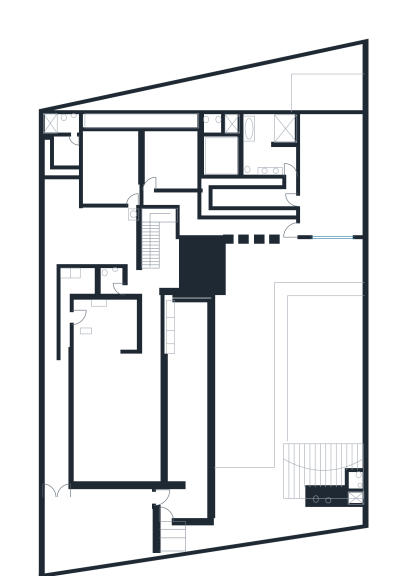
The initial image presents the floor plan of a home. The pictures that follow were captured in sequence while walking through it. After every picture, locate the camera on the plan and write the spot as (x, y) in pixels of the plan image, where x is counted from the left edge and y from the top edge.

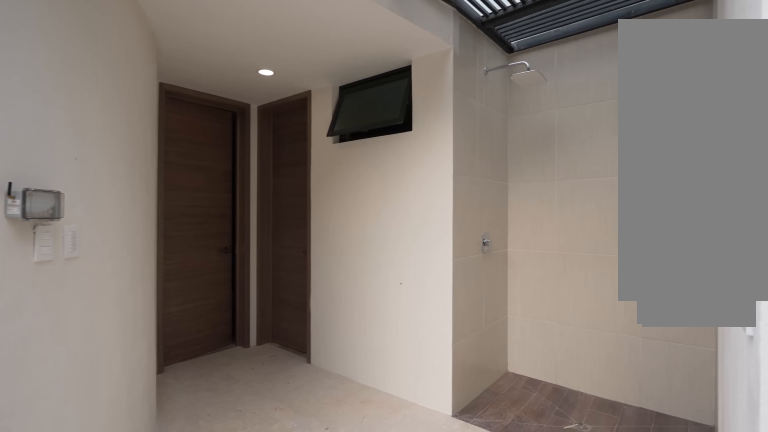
(276, 450)
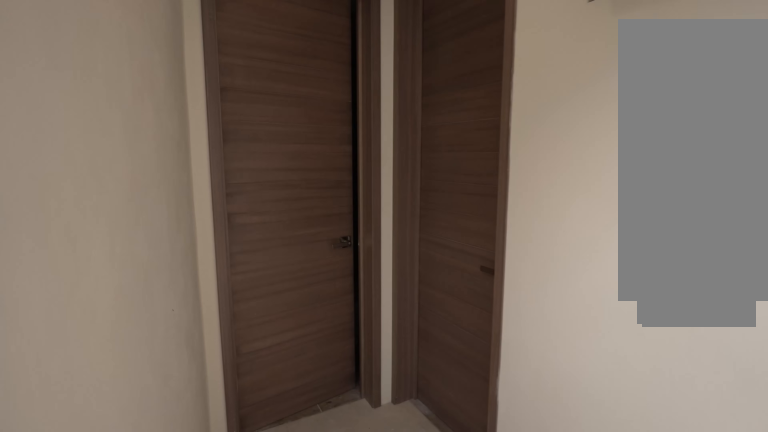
(281, 458)
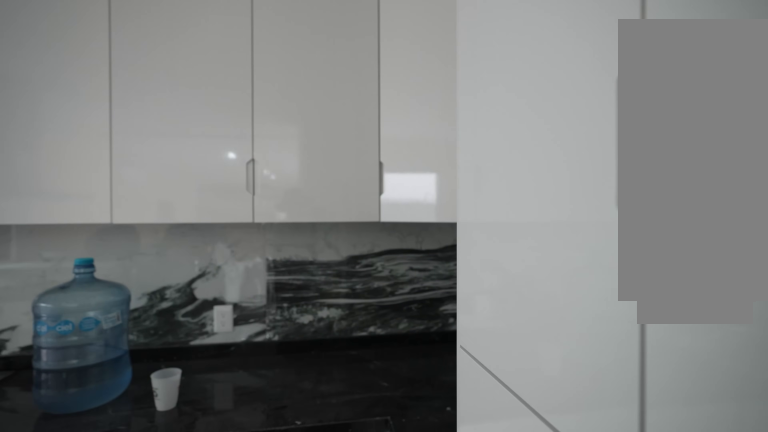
(117, 320)
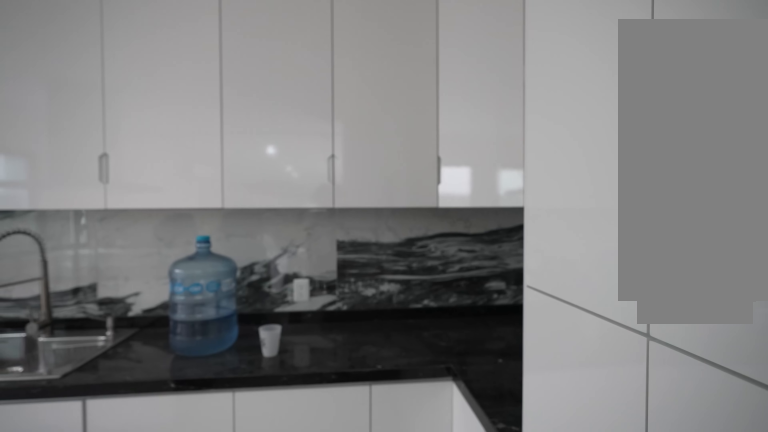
(117, 320)
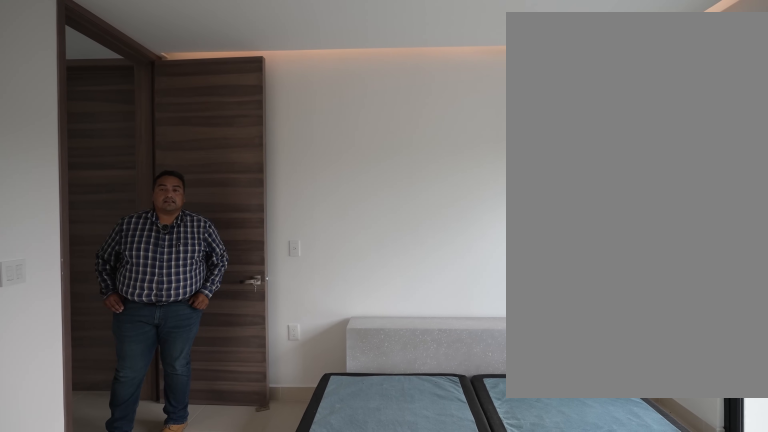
(161, 175)
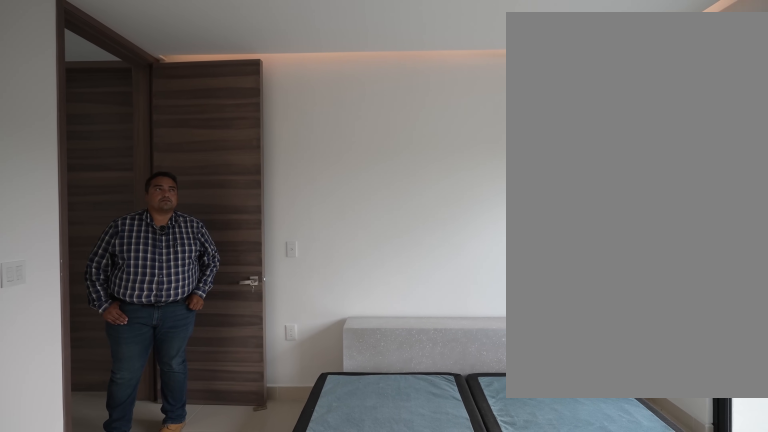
(176, 173)
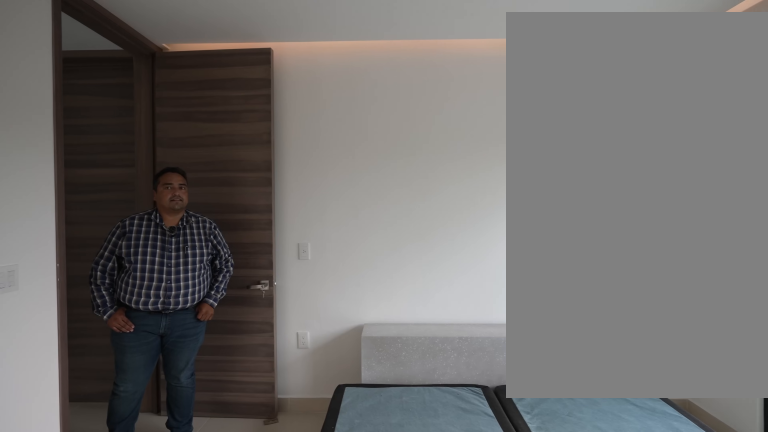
(177, 171)
